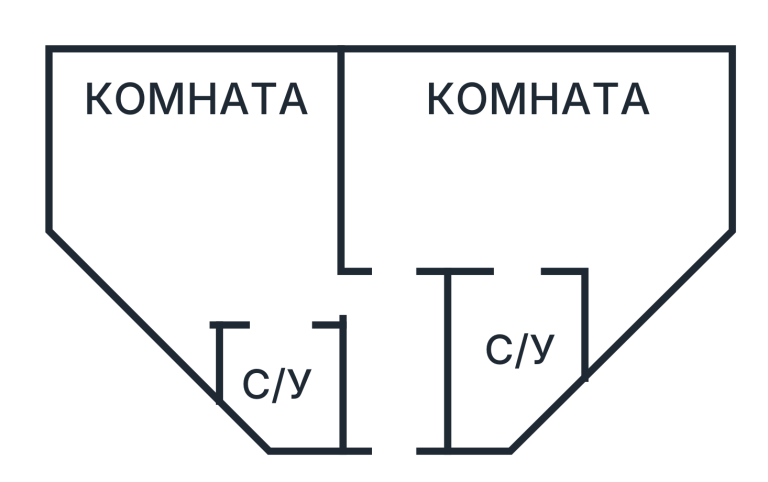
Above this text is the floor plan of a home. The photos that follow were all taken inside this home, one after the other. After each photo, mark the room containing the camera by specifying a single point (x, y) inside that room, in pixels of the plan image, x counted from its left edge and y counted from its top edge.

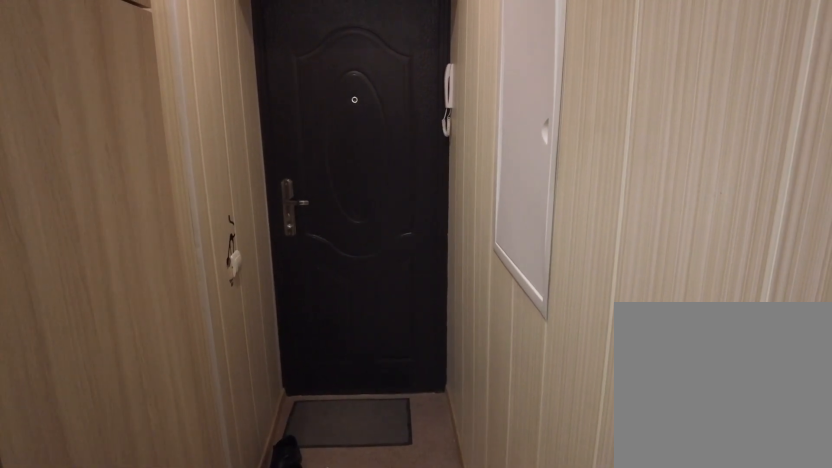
(403, 380)
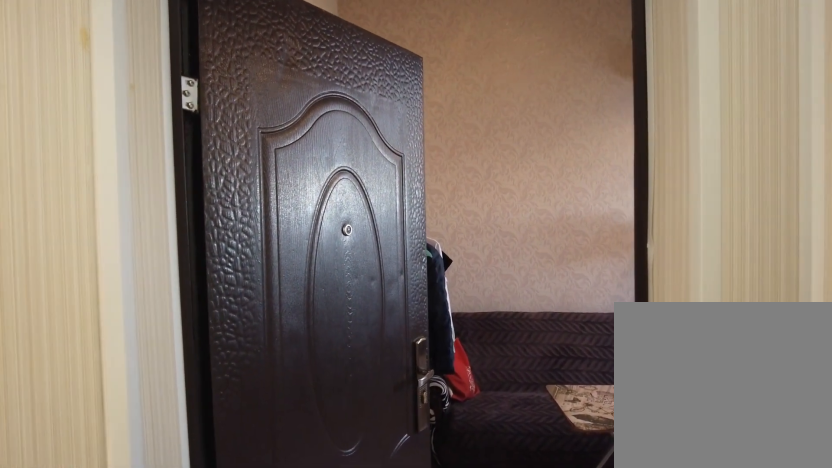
(403, 380)
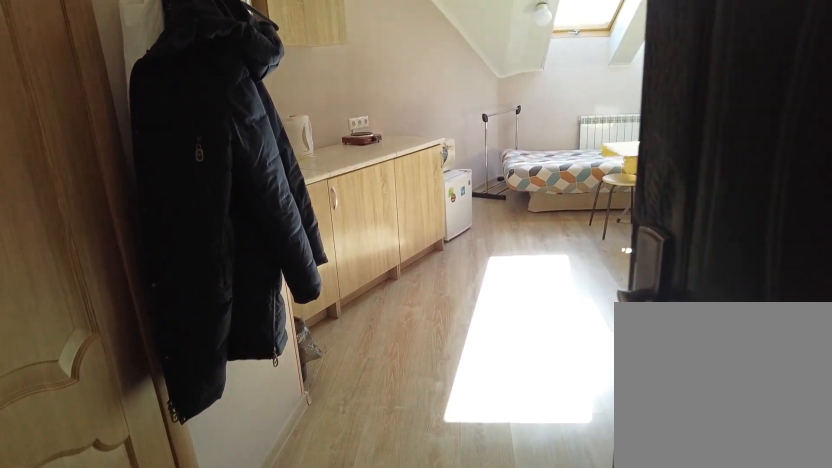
(369, 308)
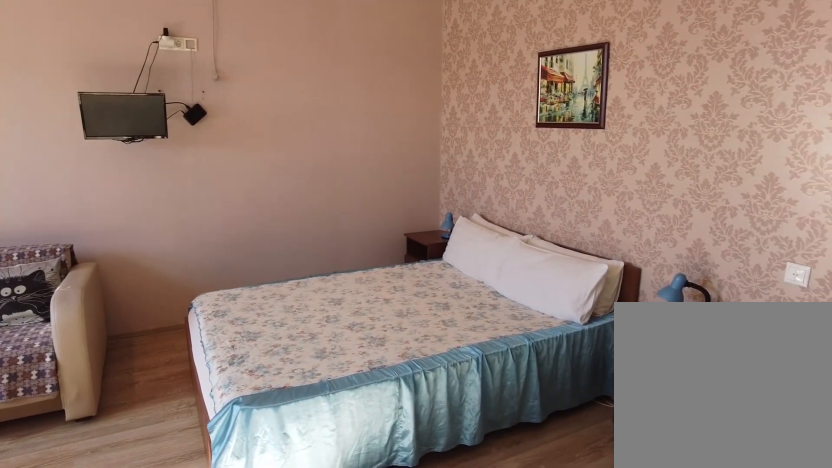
(251, 258)
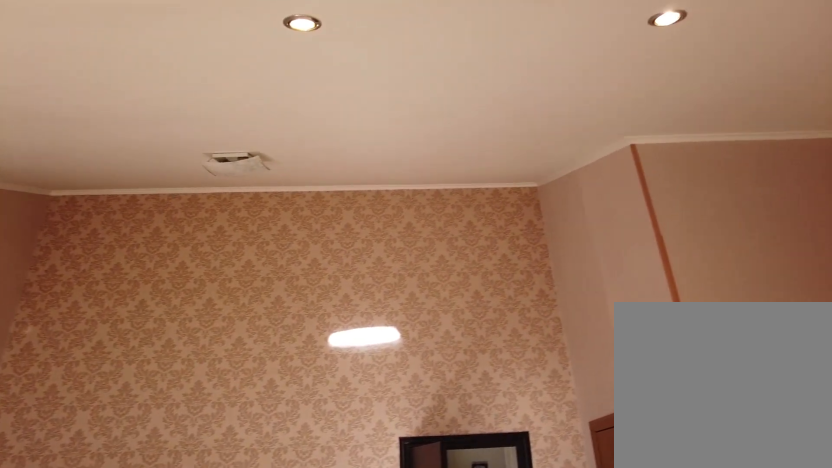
(251, 258)
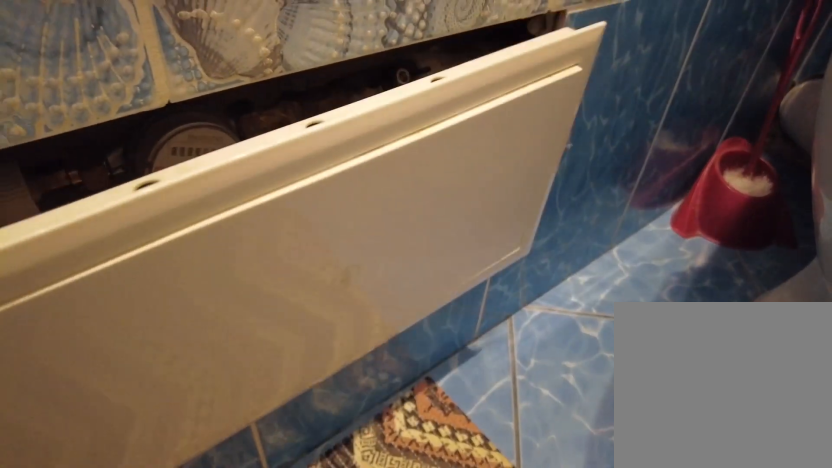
(296, 368)
